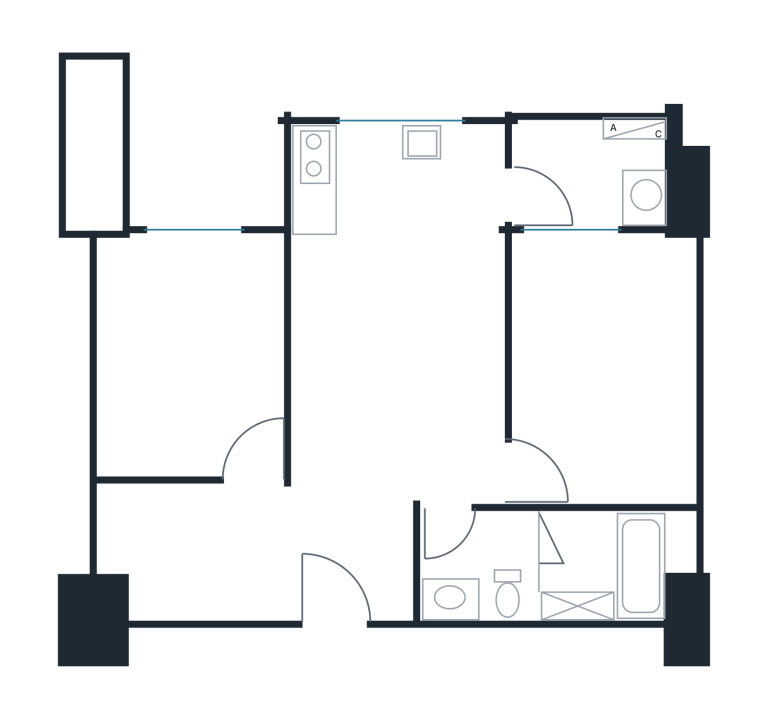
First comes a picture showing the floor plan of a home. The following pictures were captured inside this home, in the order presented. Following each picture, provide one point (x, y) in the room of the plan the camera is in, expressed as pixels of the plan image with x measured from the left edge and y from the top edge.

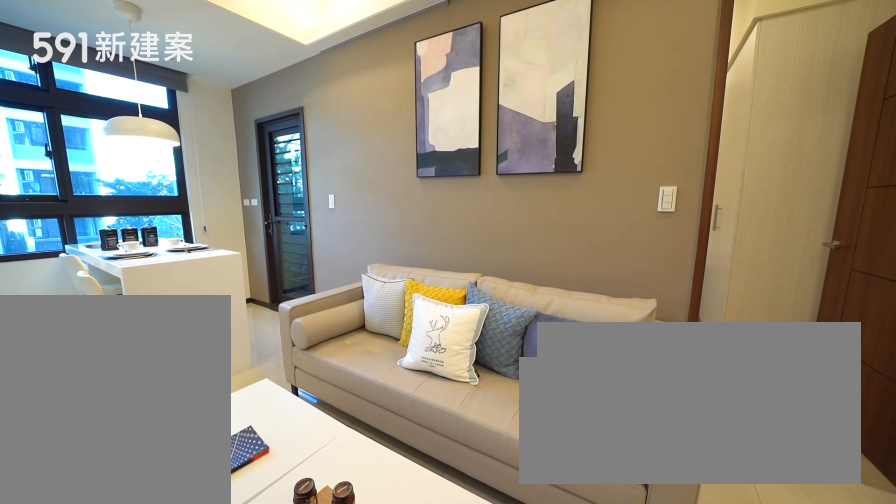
(398, 369)
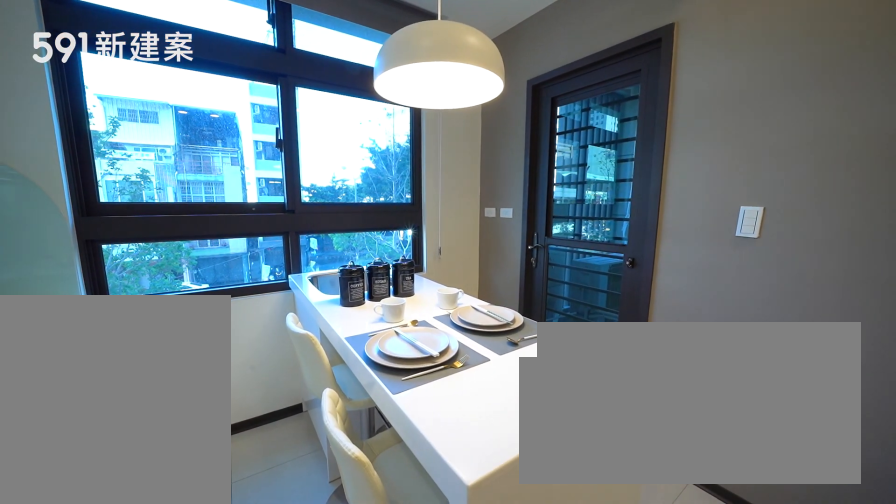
(398, 188)
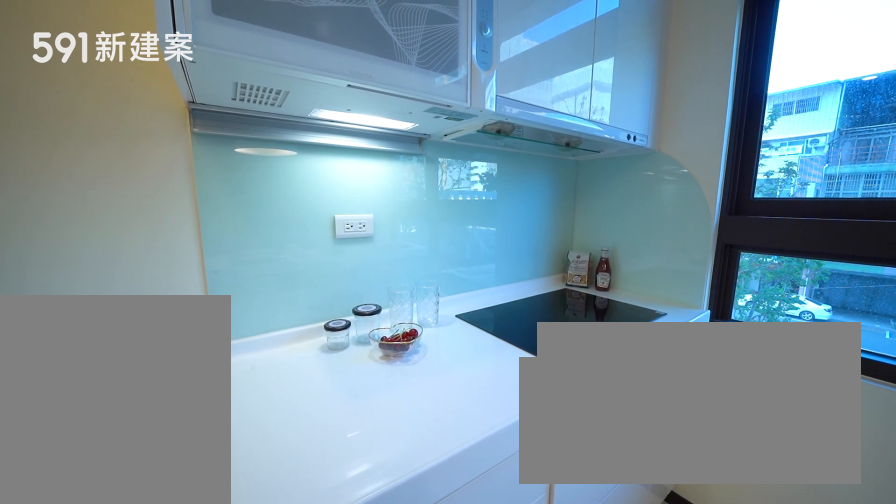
(398, 188)
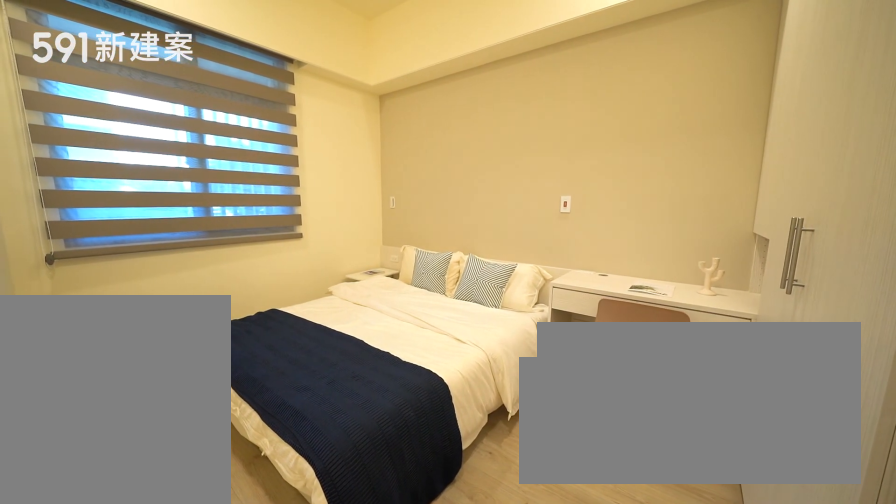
(605, 364)
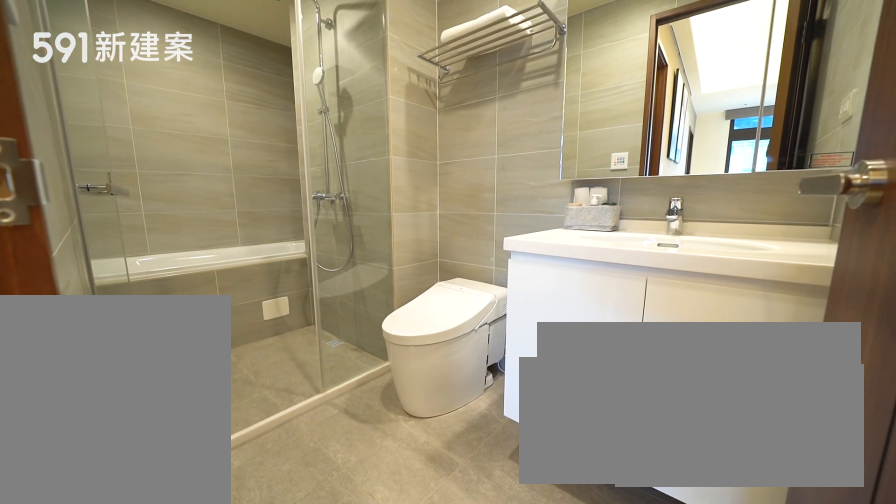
(564, 566)
